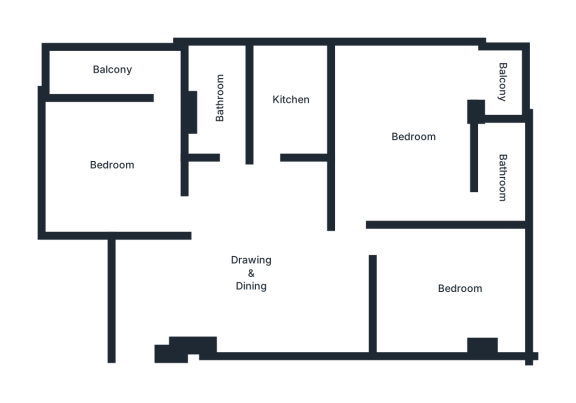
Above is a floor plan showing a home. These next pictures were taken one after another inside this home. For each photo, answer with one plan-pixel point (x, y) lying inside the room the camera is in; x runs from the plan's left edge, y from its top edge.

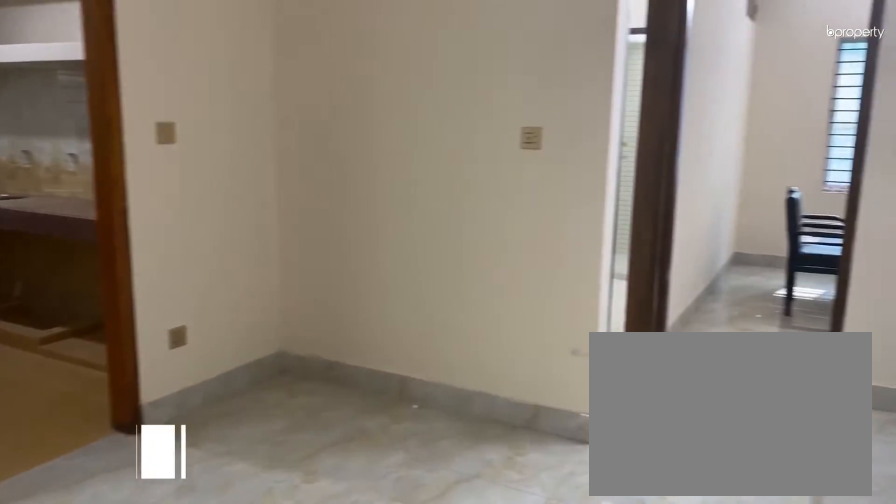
(257, 277)
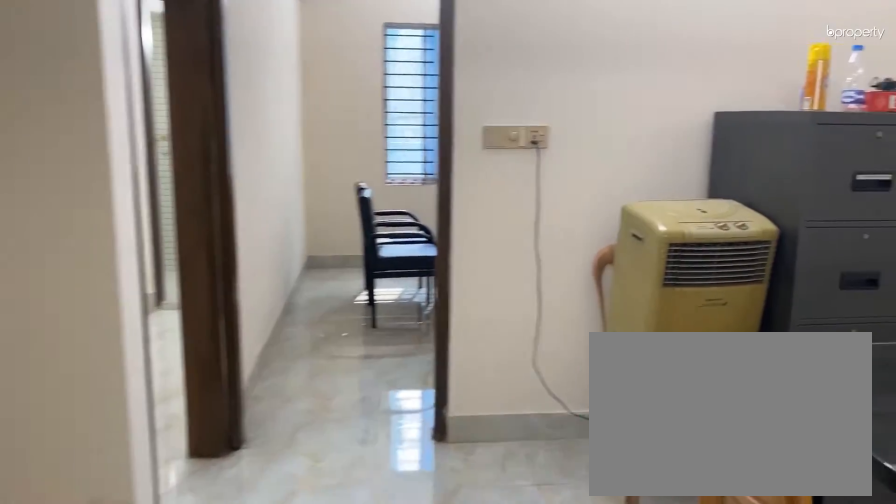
(257, 277)
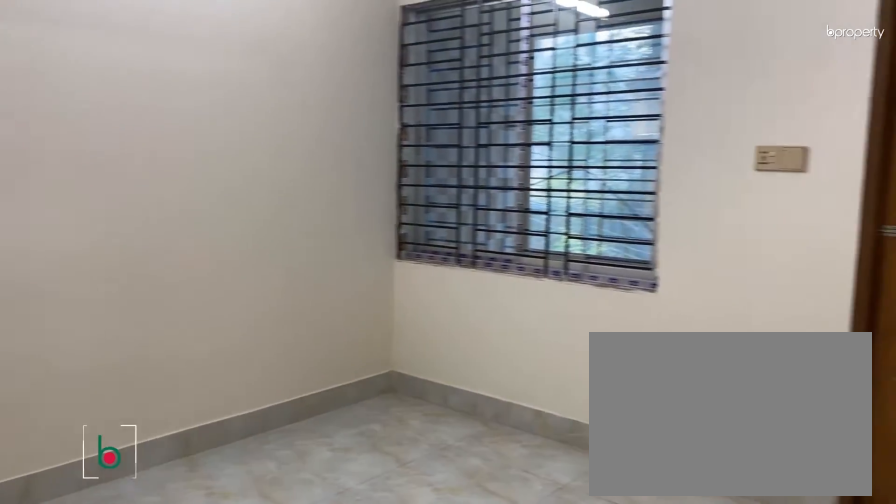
(116, 166)
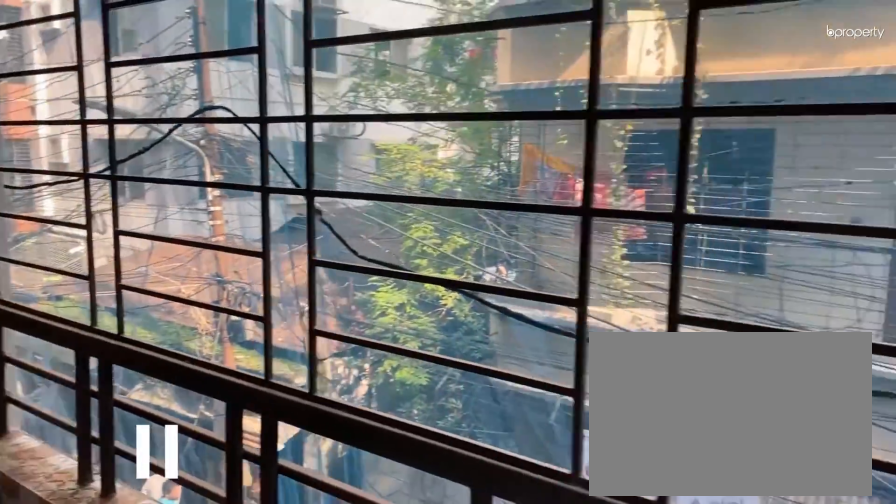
(123, 68)
